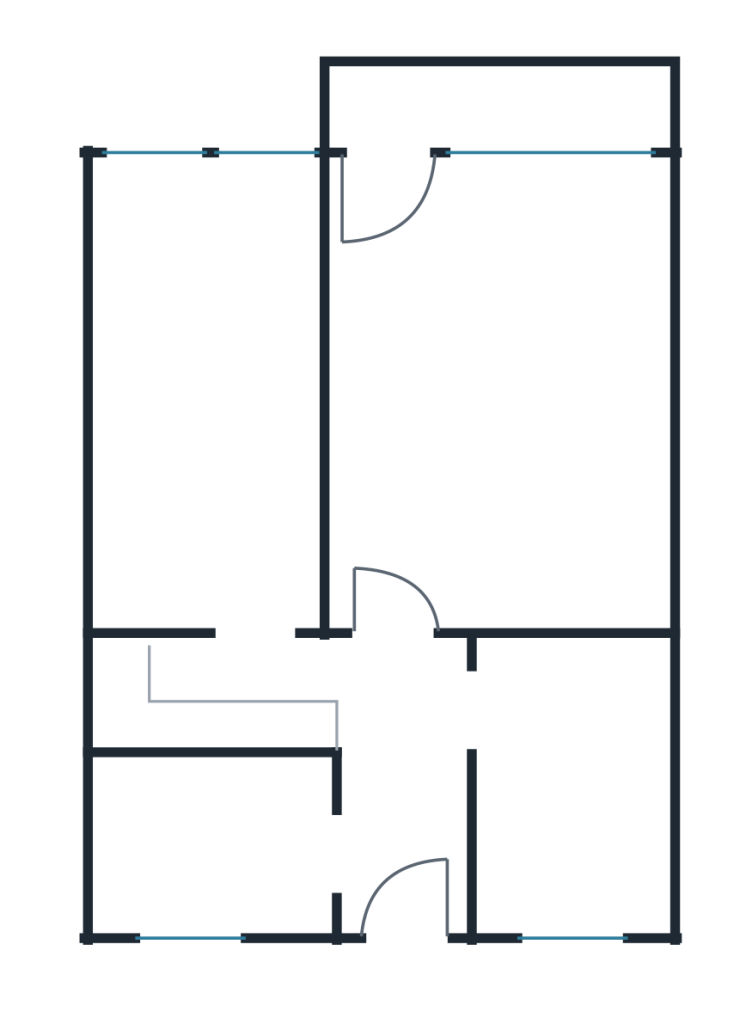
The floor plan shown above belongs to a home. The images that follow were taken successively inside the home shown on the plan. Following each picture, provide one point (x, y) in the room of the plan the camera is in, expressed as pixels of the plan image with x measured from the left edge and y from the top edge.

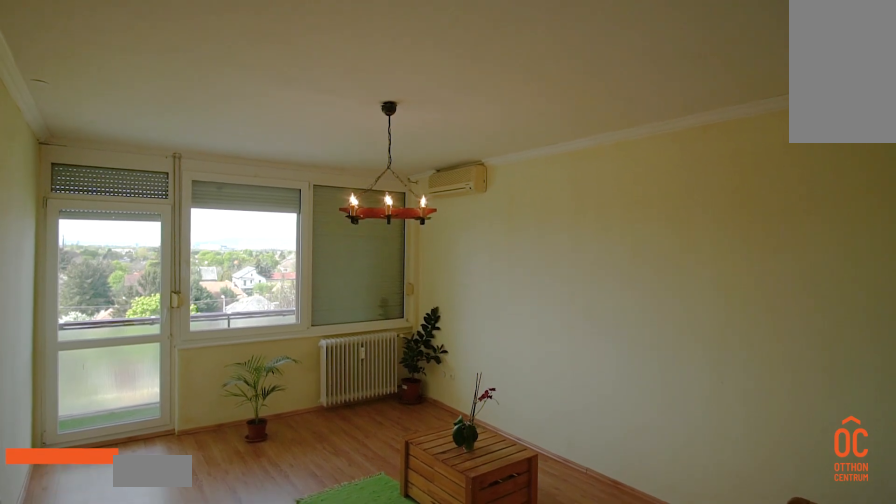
(512, 404)
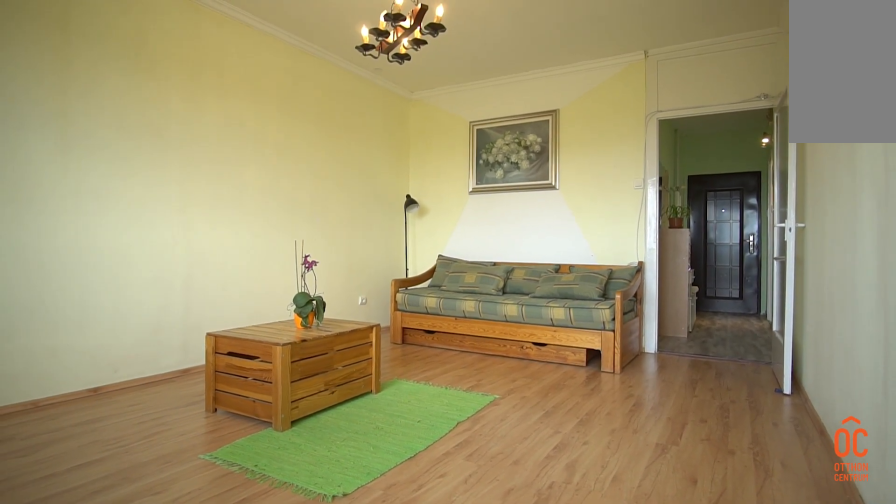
(512, 404)
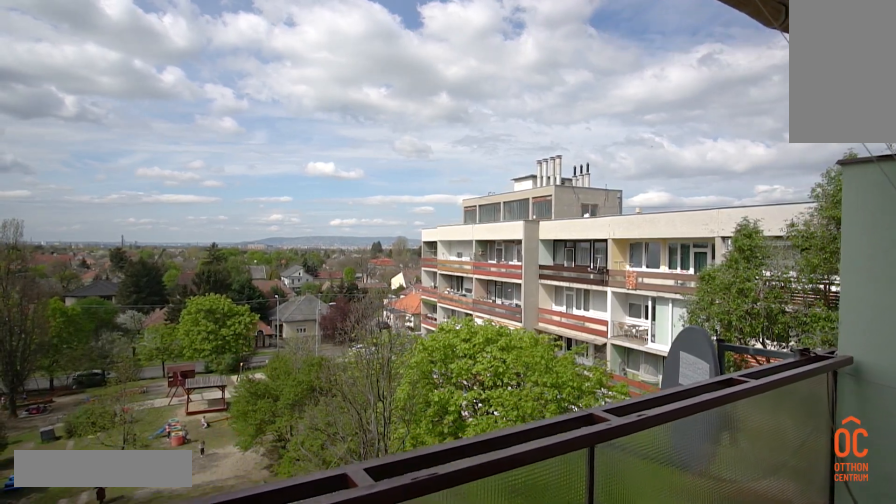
(515, 110)
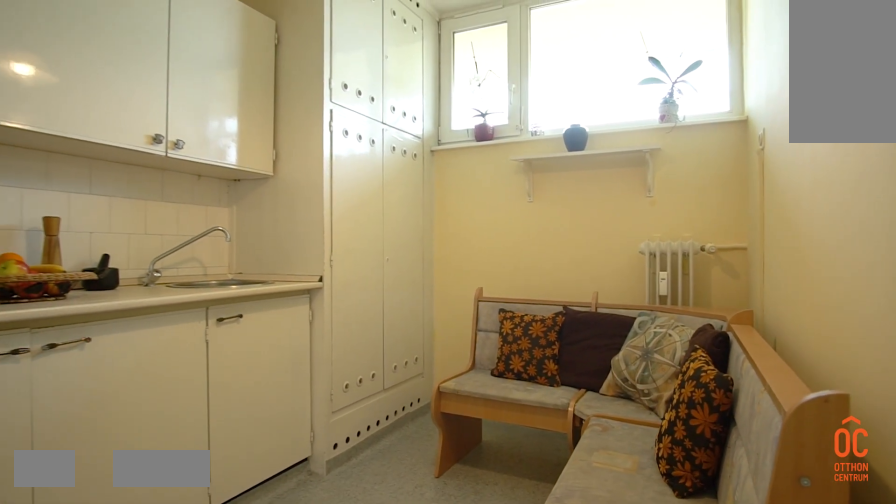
(578, 796)
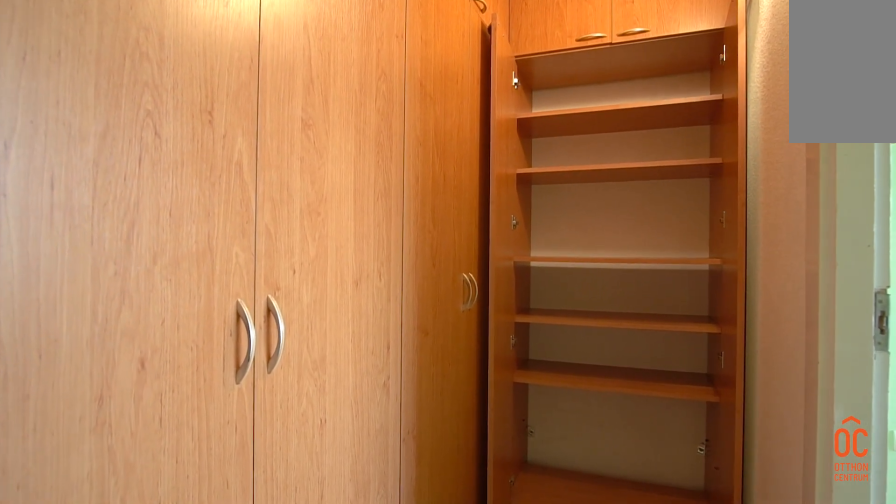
(207, 693)
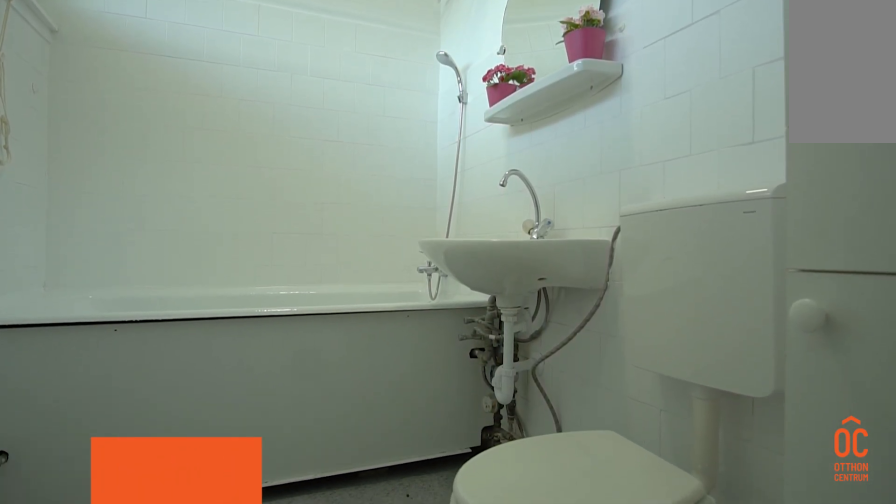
(213, 842)
